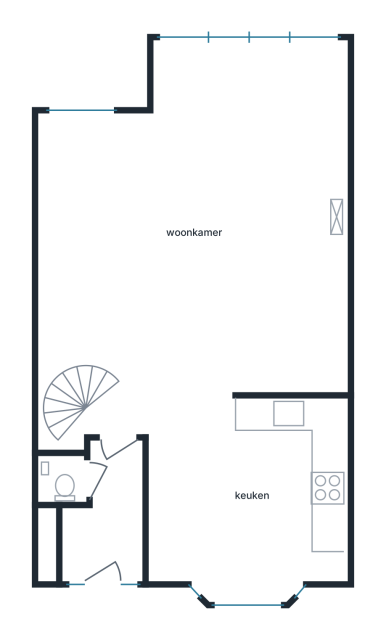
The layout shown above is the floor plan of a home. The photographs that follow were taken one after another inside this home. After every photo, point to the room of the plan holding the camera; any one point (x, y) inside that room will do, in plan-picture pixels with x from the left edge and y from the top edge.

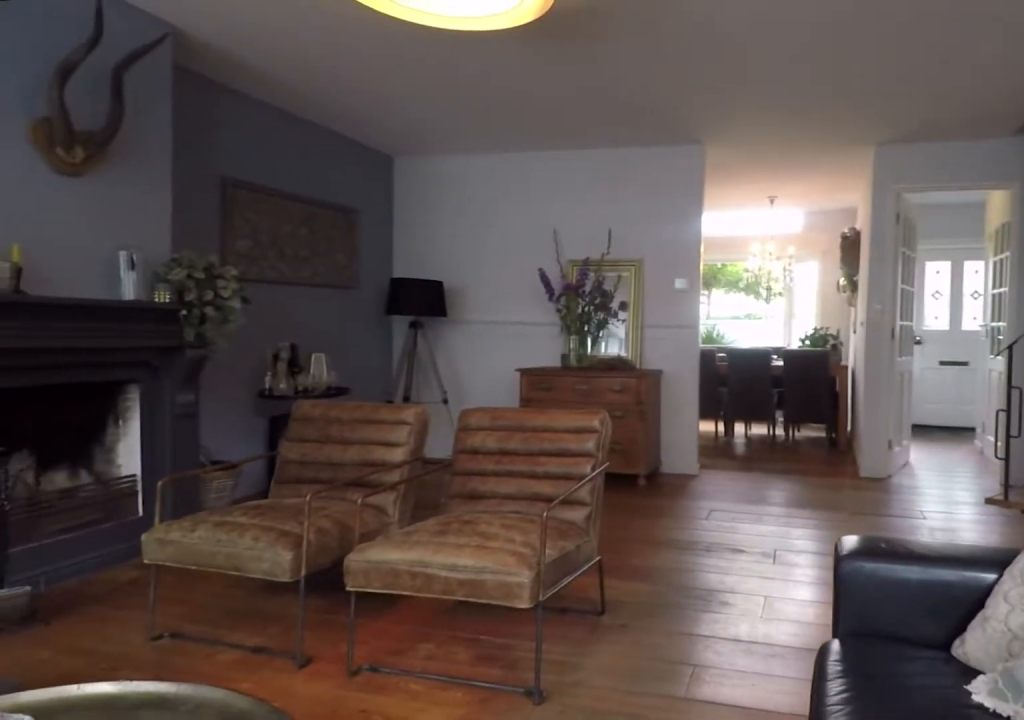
(199, 235)
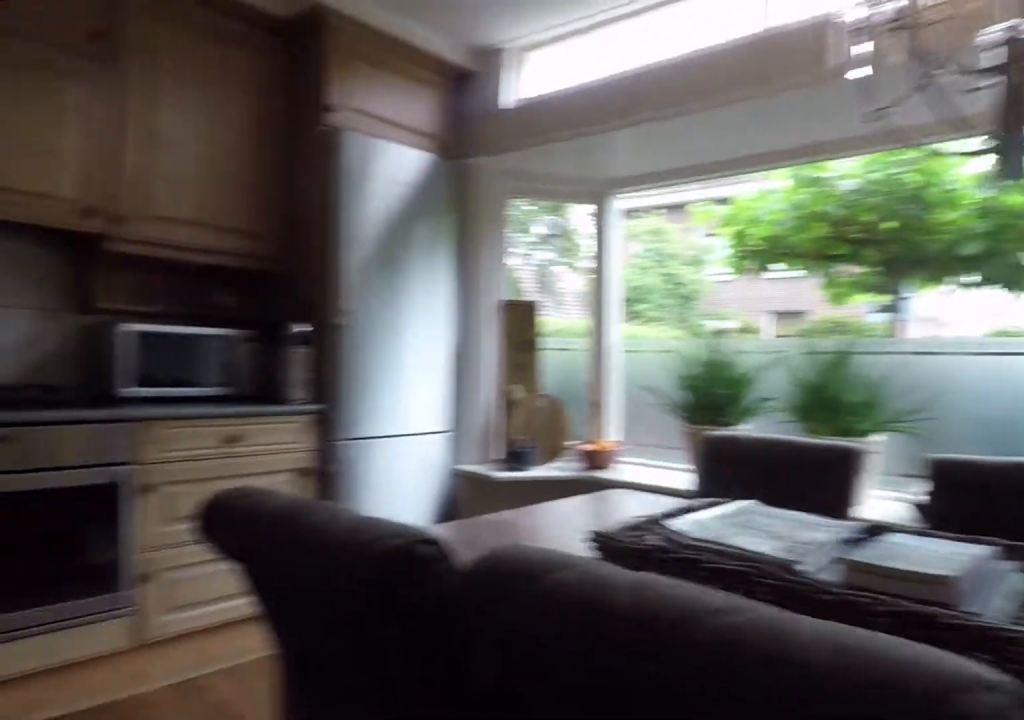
(278, 535)
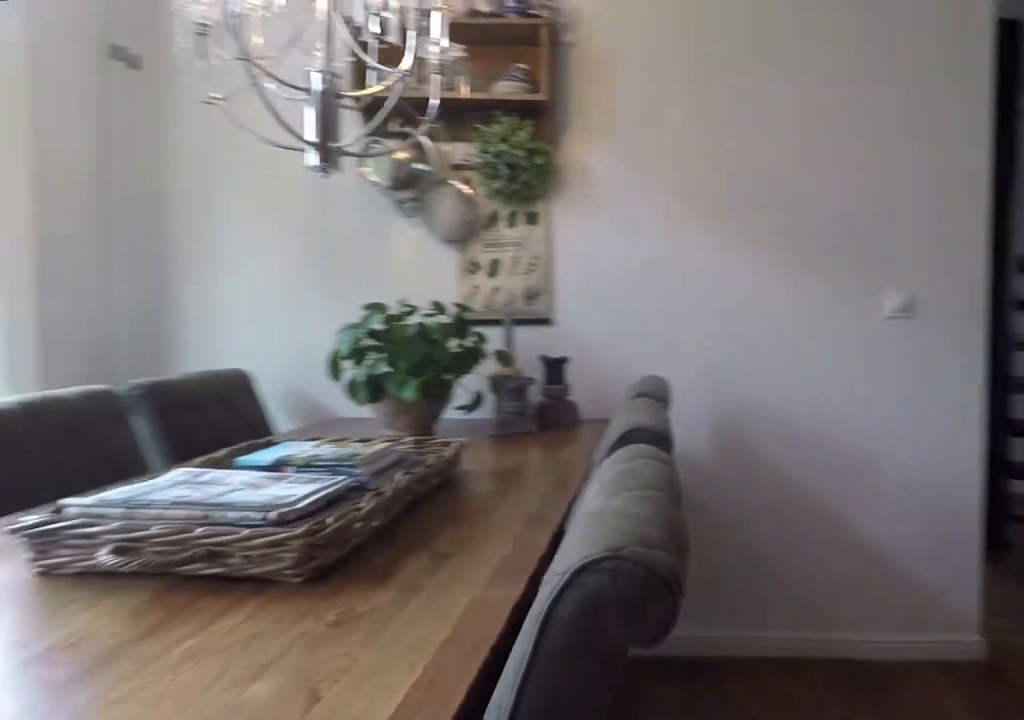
(278, 535)
